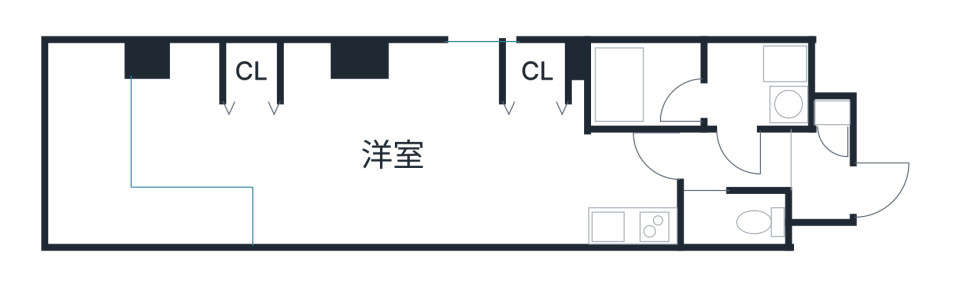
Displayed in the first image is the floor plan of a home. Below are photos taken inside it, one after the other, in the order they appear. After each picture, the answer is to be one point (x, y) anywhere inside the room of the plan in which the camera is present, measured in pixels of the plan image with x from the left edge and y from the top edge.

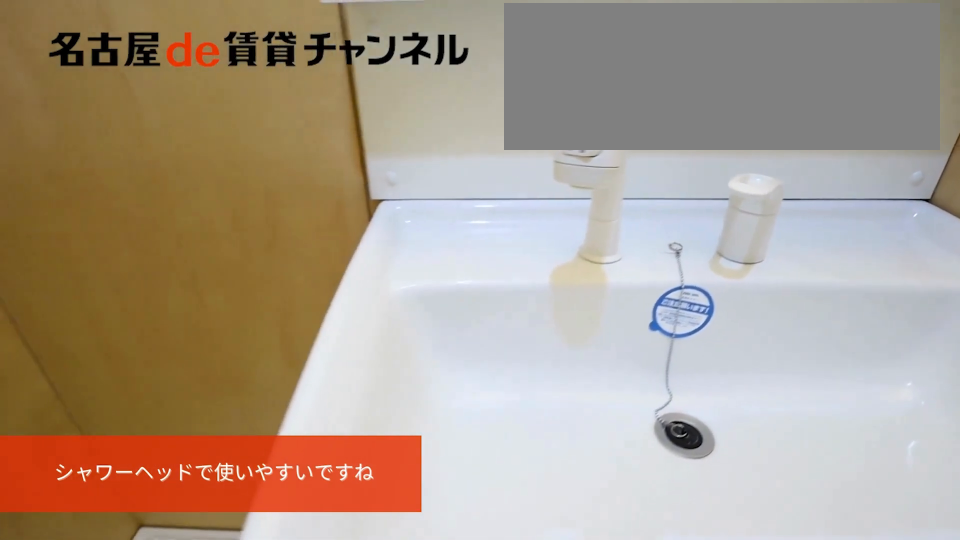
(757, 86)
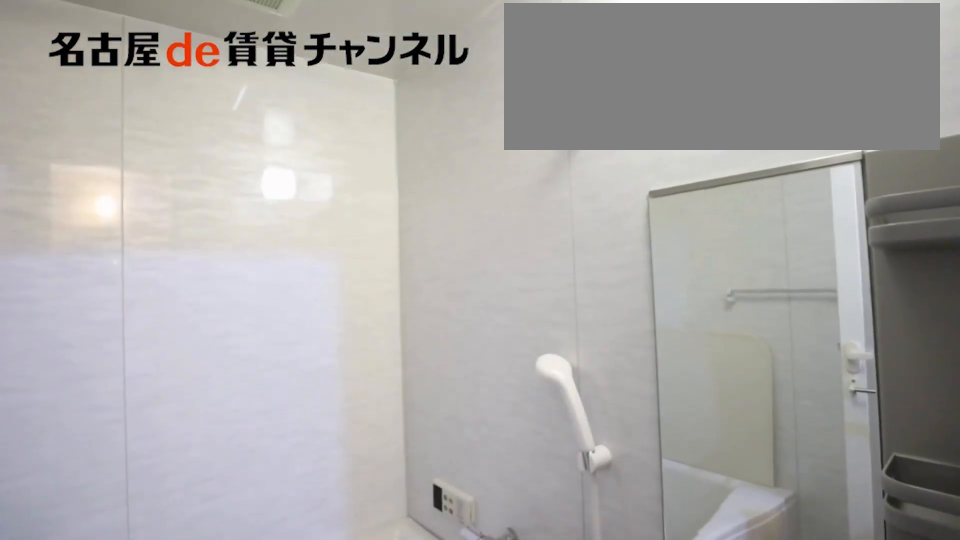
(646, 86)
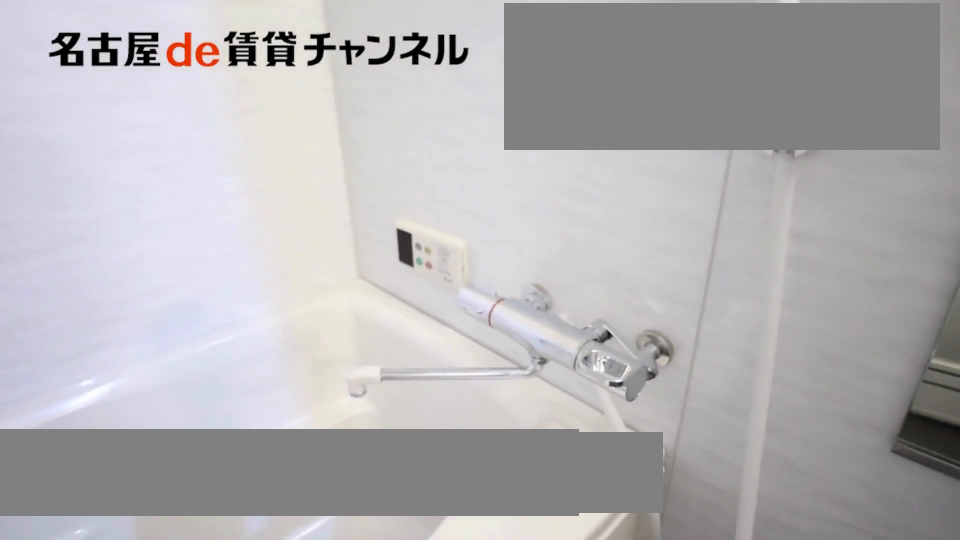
(646, 86)
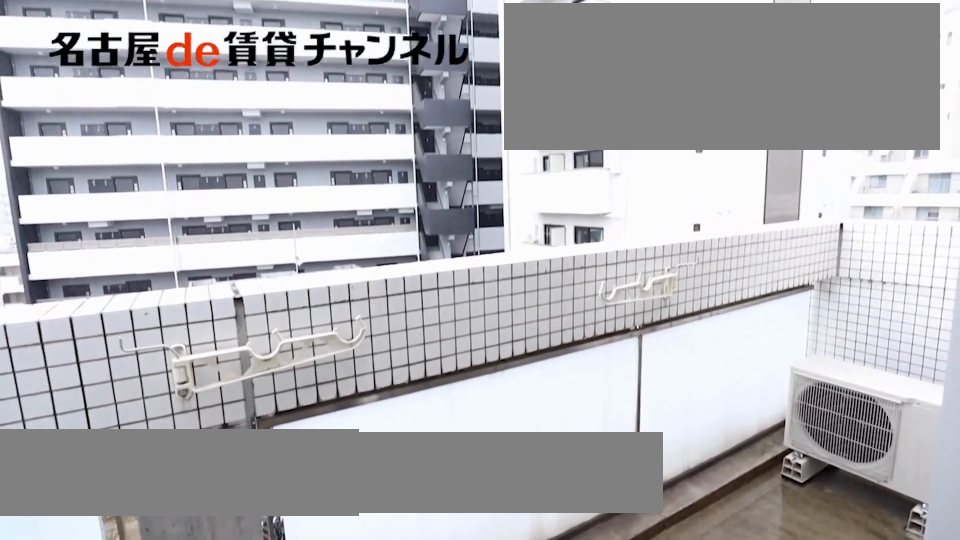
(126, 169)
